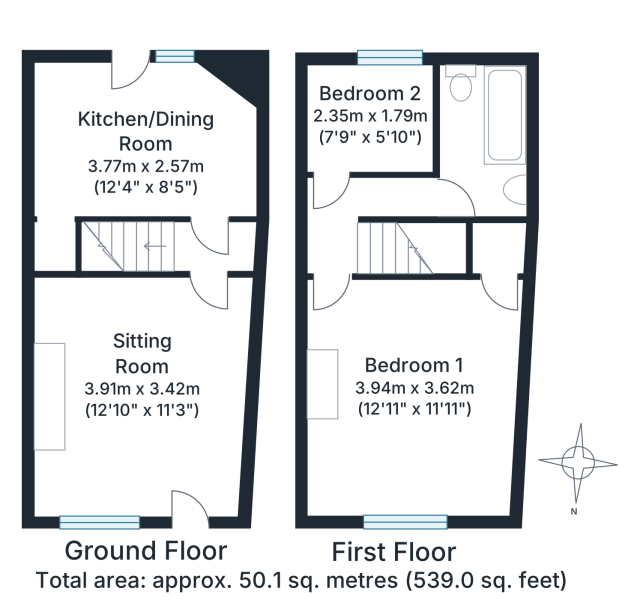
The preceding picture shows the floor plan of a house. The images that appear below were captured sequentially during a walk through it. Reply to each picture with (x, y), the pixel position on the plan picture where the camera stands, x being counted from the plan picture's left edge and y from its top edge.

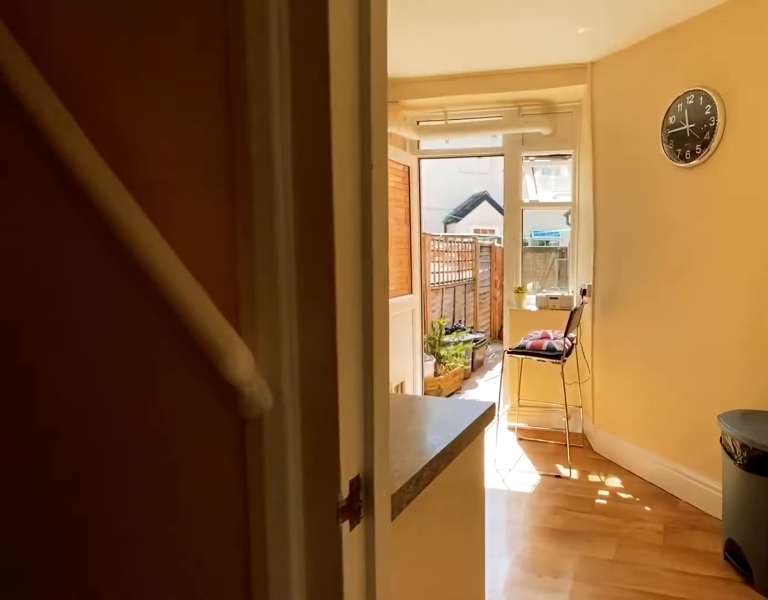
(212, 215)
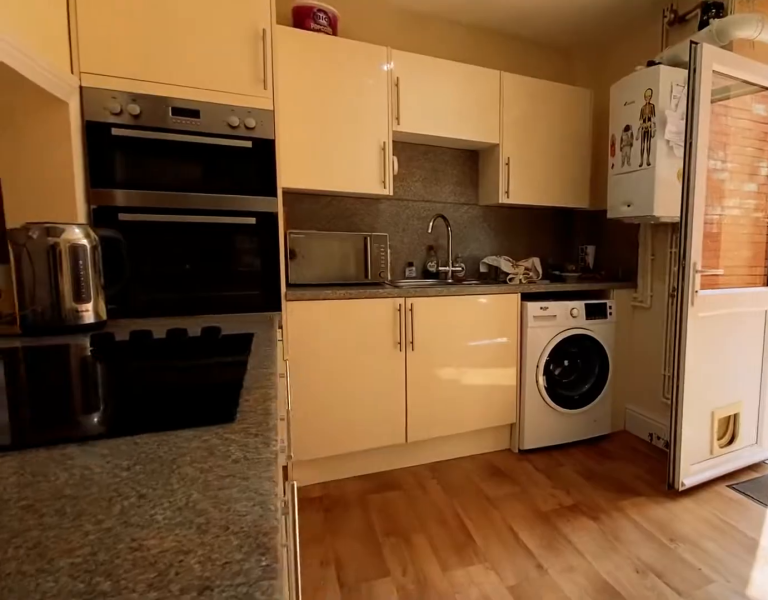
(208, 144)
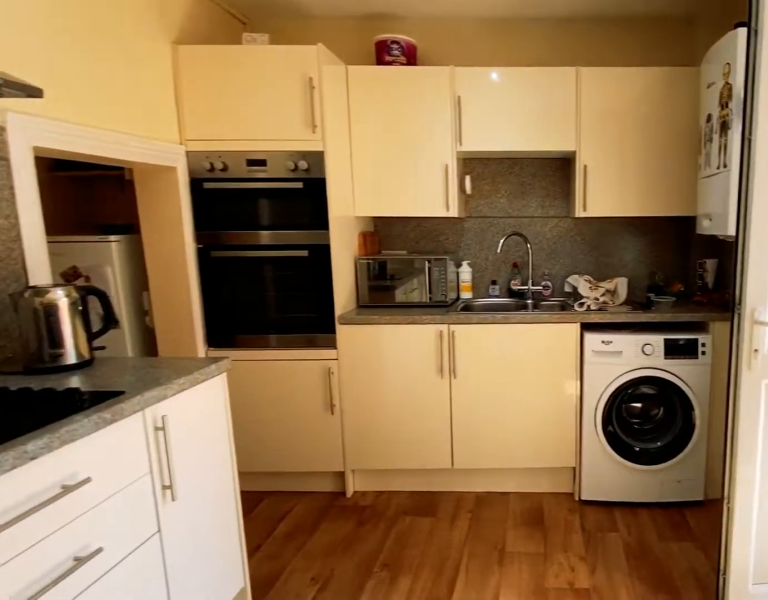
(179, 107)
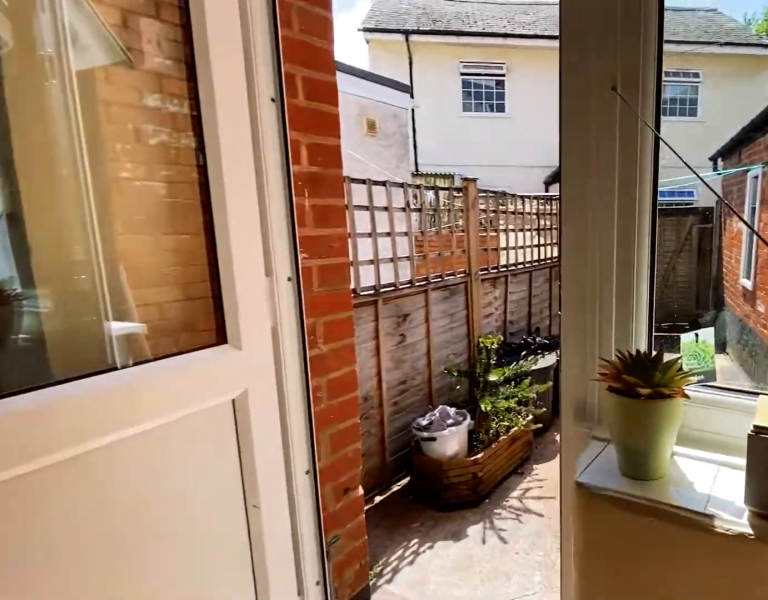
(148, 77)
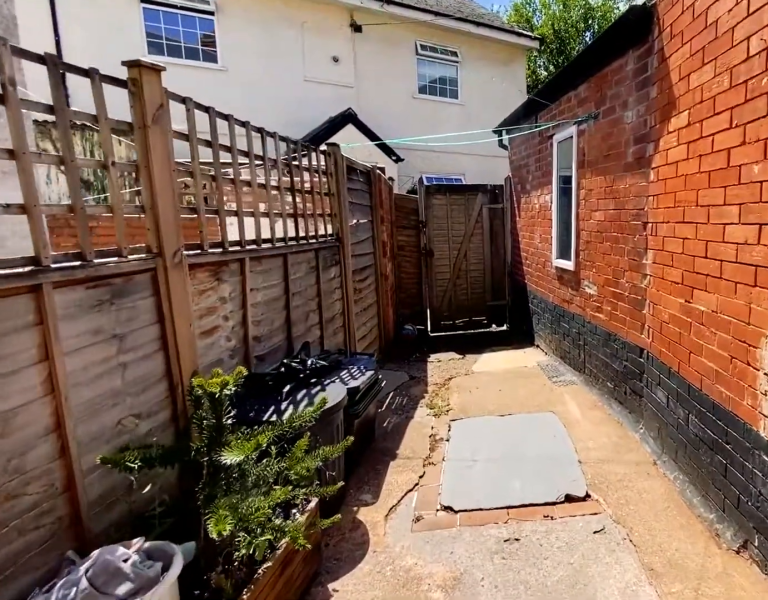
(125, 41)
